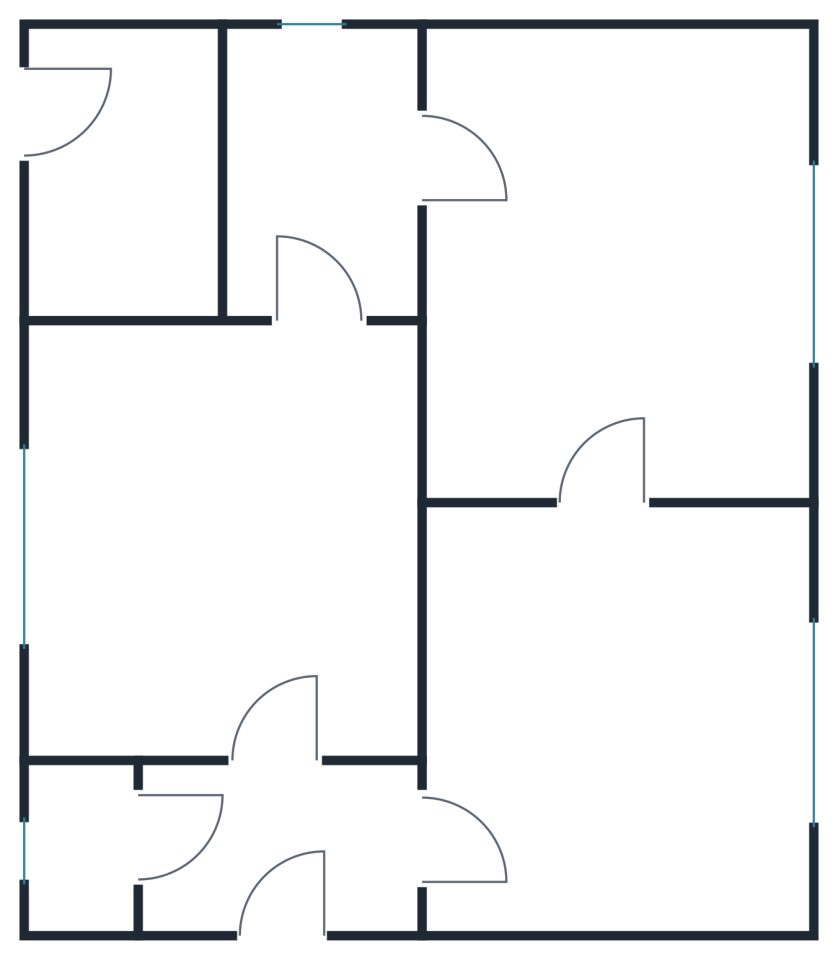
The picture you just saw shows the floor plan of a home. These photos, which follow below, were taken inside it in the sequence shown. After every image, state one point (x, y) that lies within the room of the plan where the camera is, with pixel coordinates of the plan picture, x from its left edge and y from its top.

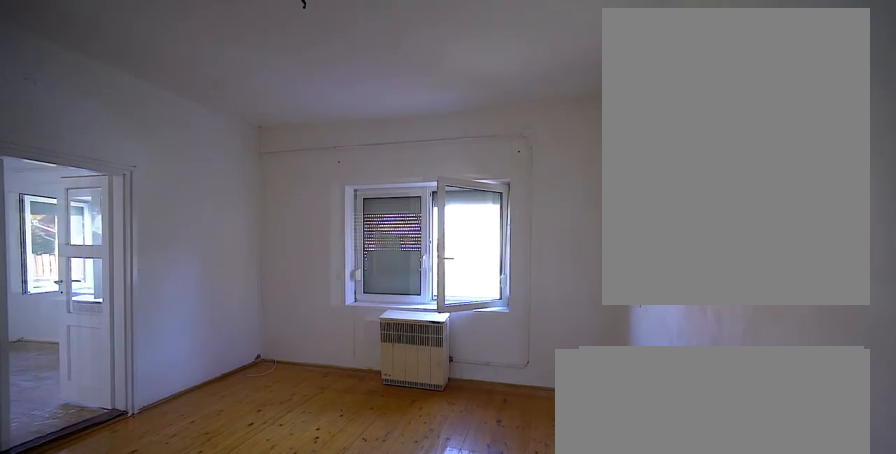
(624, 723)
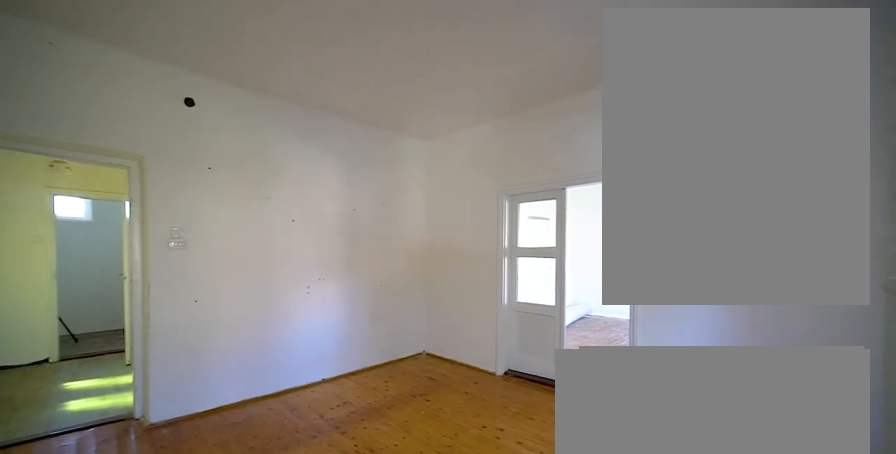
(624, 723)
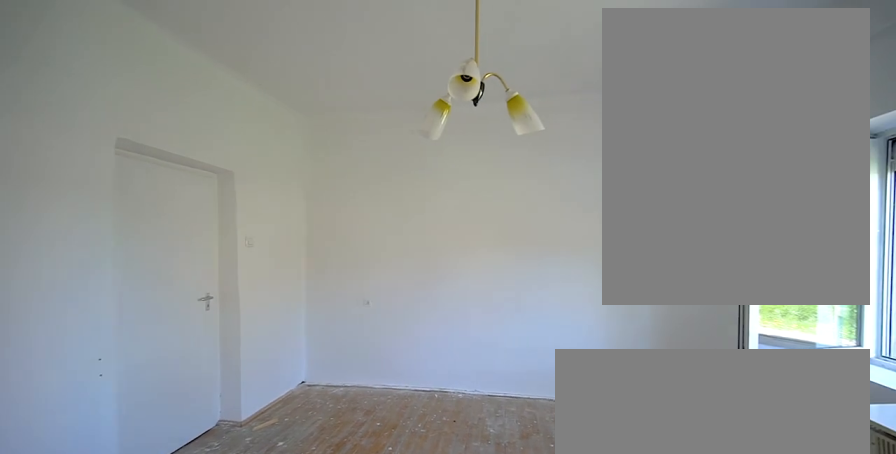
(632, 283)
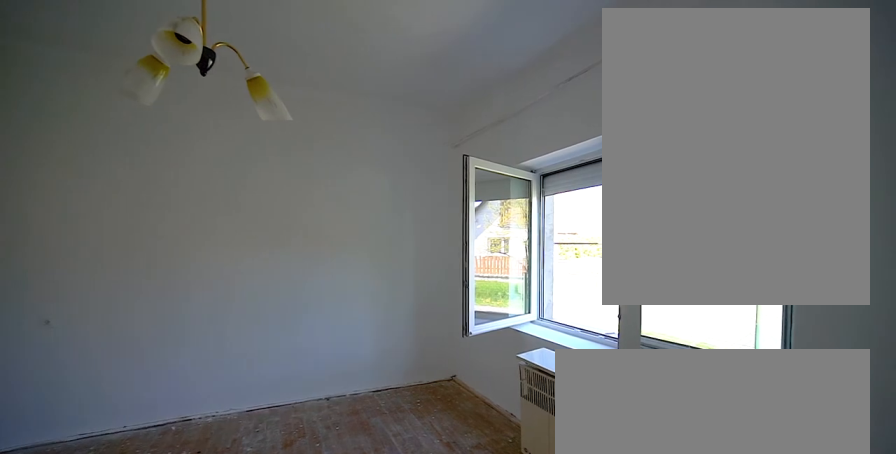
(633, 282)
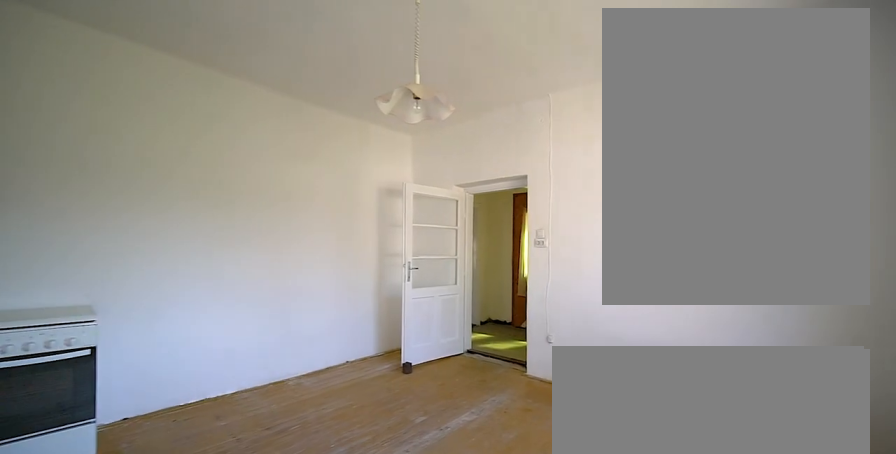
(224, 556)
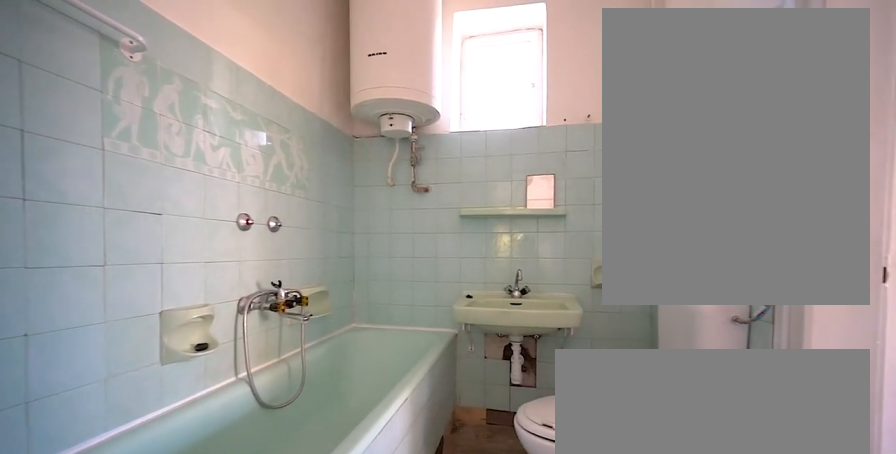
(313, 181)
